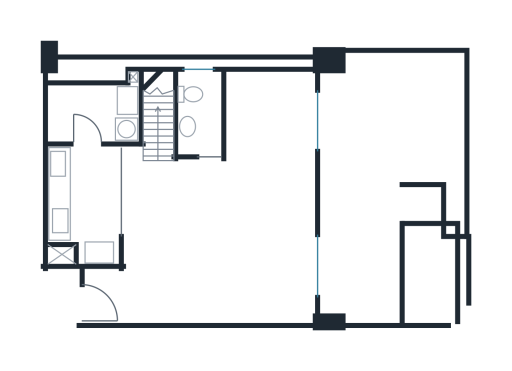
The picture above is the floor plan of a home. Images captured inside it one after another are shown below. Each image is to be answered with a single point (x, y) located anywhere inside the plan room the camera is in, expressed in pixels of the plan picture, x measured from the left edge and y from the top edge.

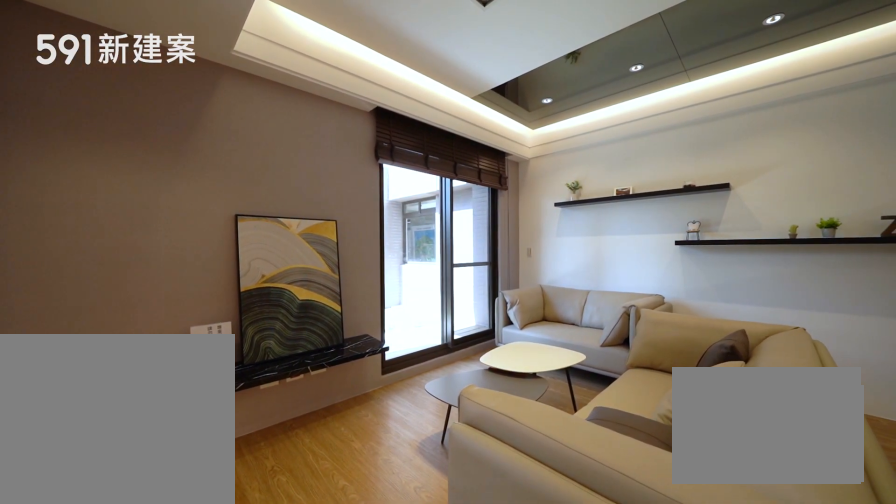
(258, 244)
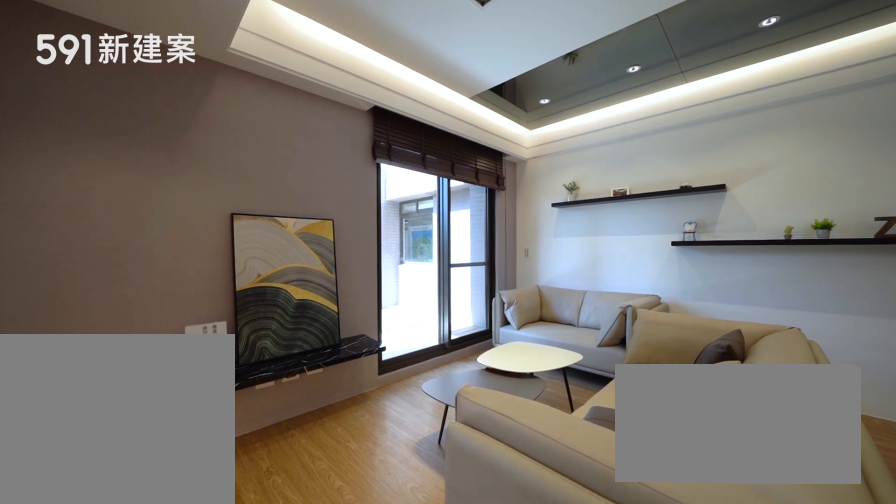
(258, 244)
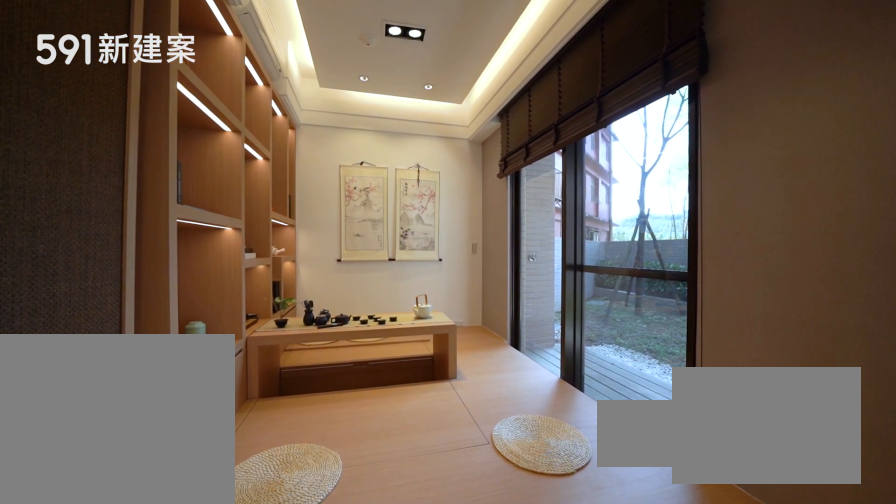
(270, 112)
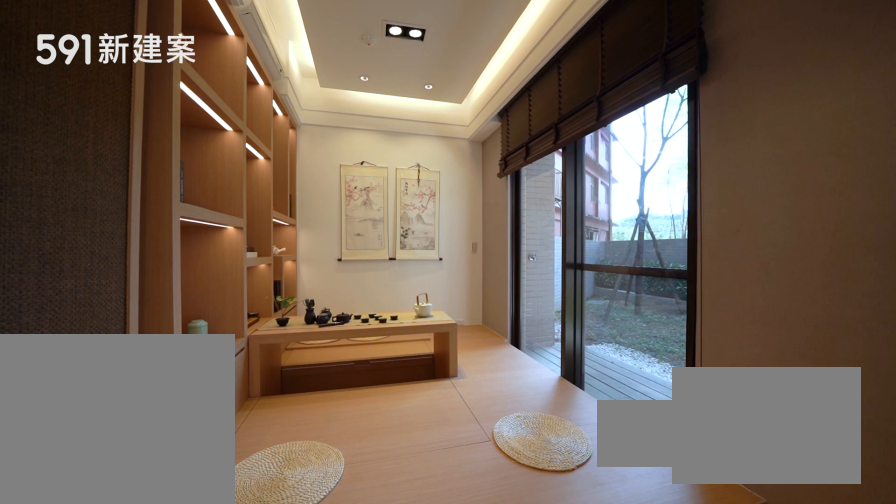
(270, 112)
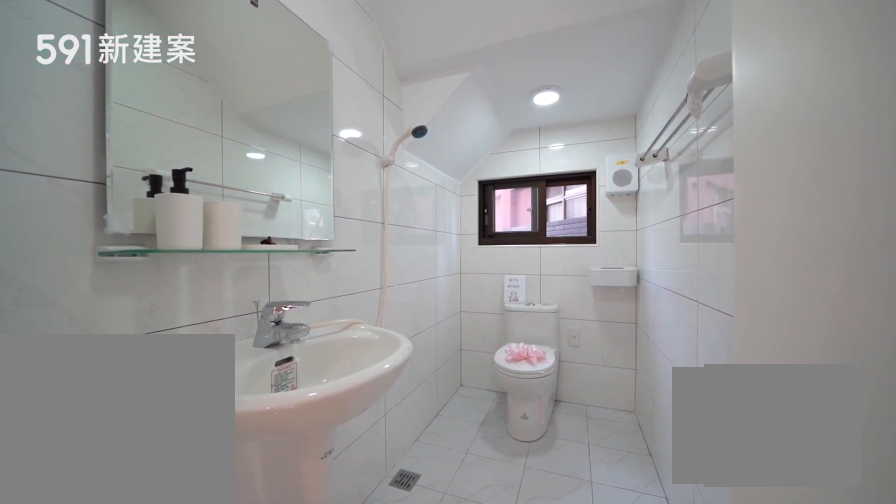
(198, 109)
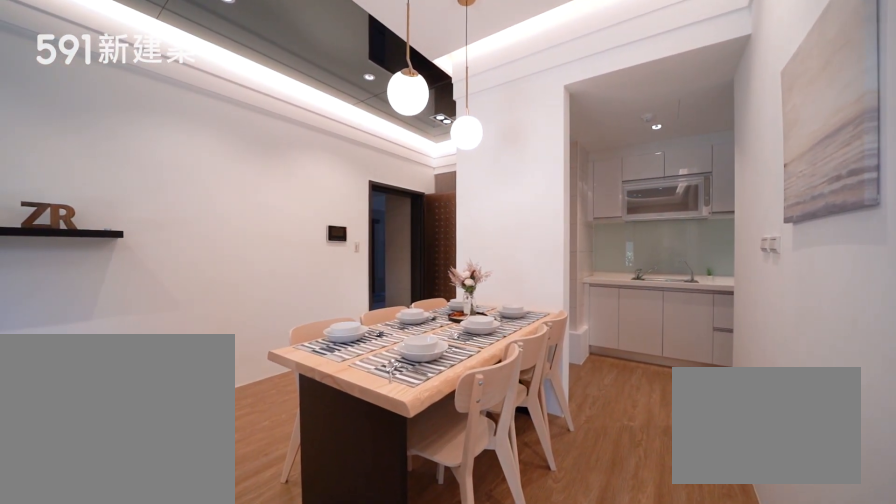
(165, 225)
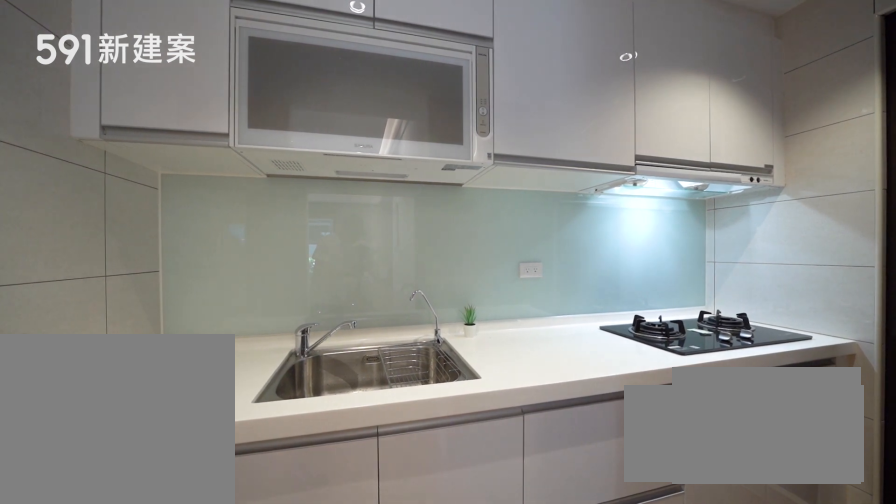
(85, 203)
